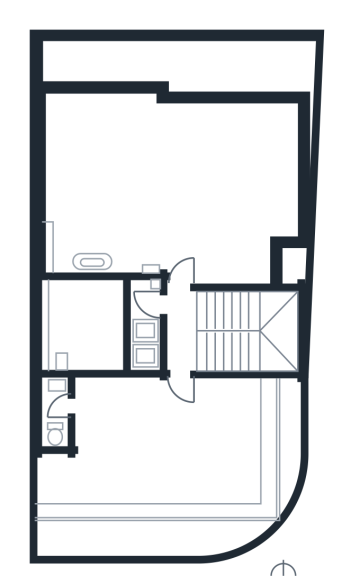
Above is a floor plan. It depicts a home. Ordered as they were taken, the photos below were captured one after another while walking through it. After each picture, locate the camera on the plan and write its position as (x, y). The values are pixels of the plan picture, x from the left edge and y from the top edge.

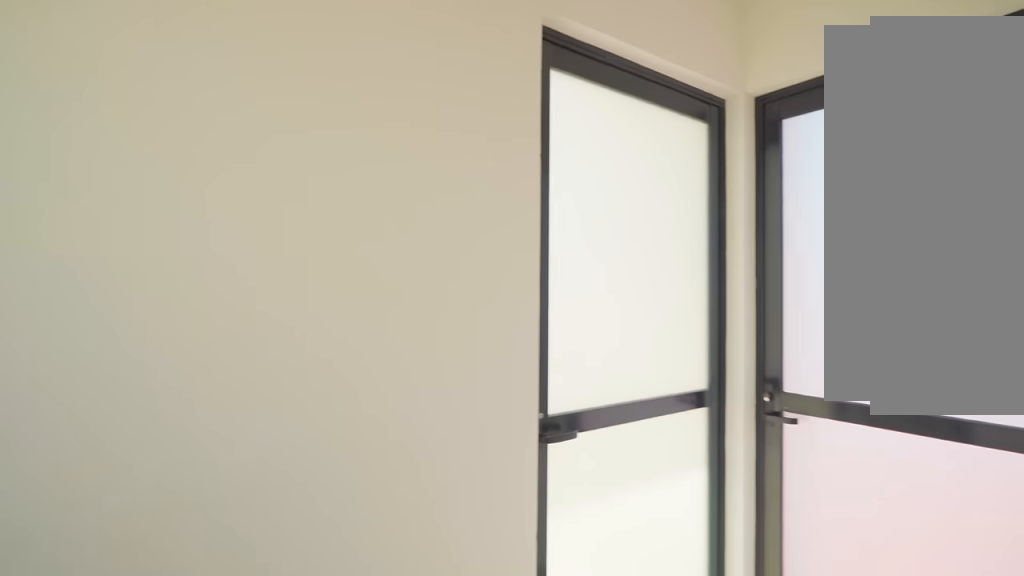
(208, 351)
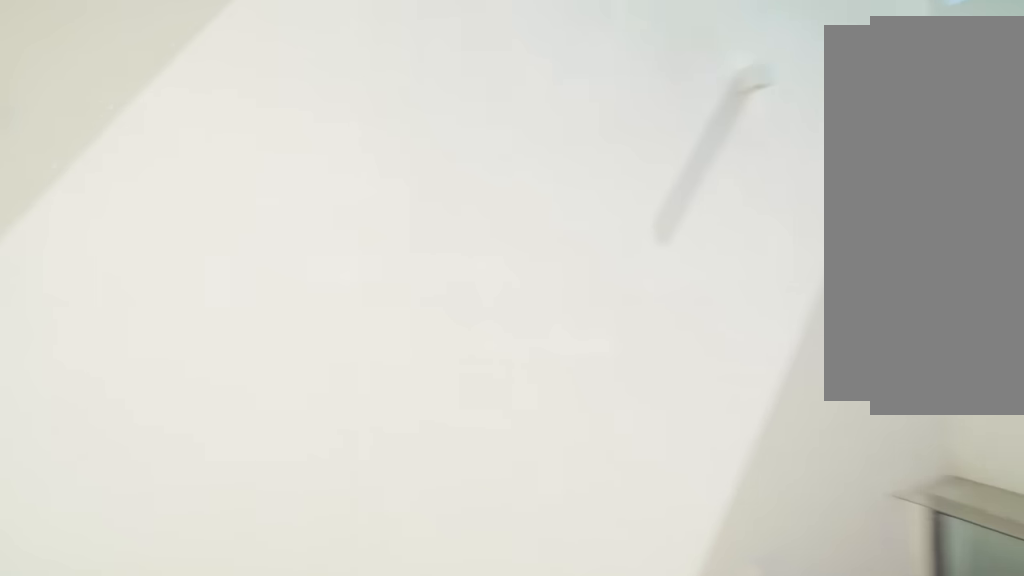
(148, 305)
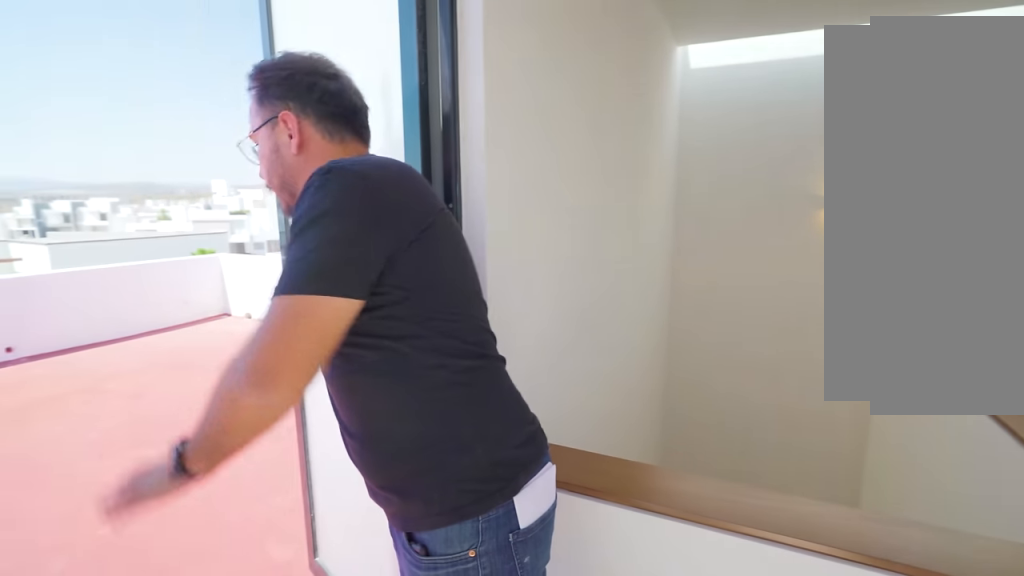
(176, 306)
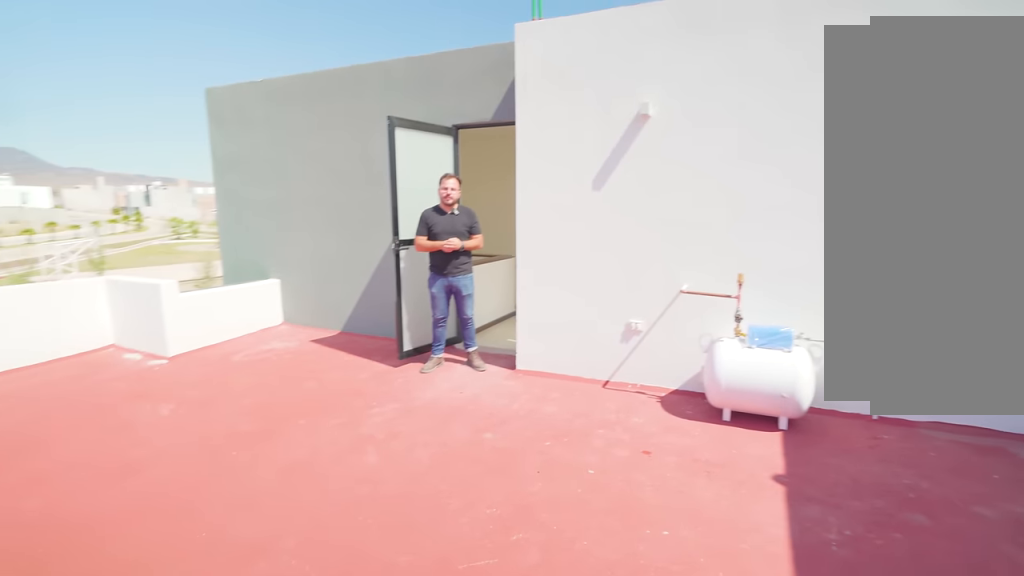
(171, 151)
